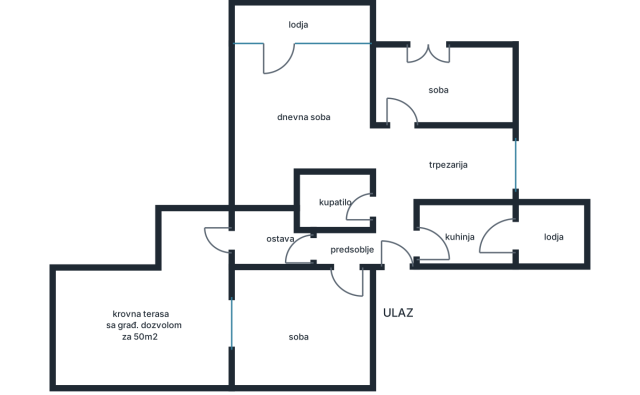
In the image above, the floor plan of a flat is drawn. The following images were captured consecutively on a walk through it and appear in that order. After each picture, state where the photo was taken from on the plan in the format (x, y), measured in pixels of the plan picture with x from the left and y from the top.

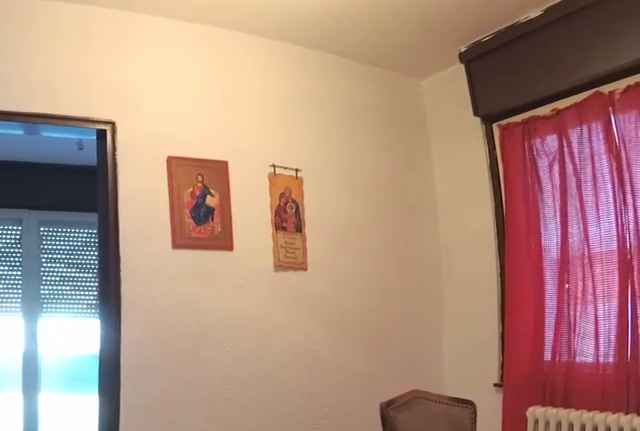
(386, 218)
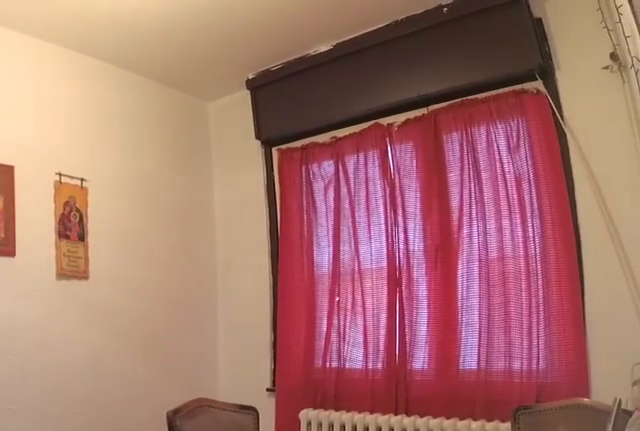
(383, 215)
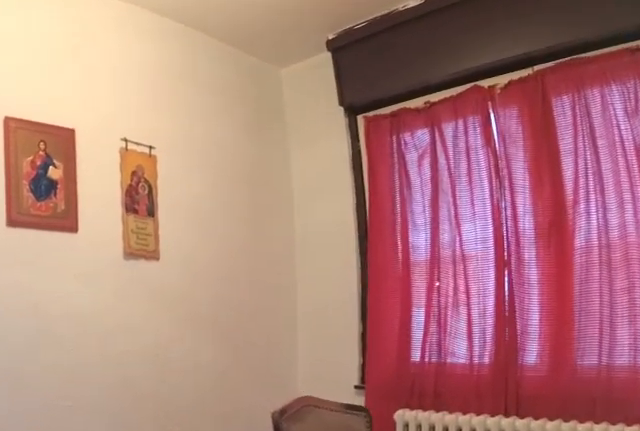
(391, 200)
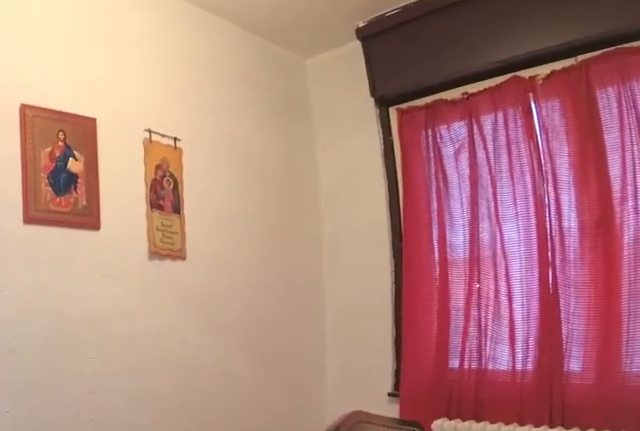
(392, 194)
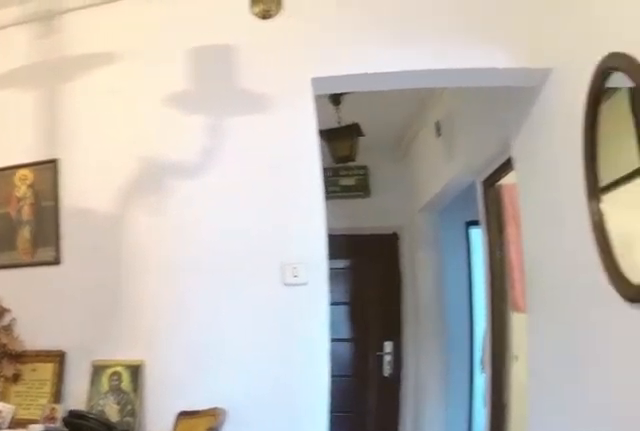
(390, 121)
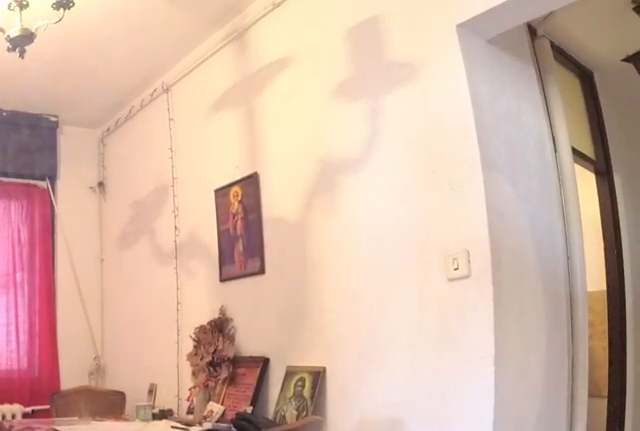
(351, 147)
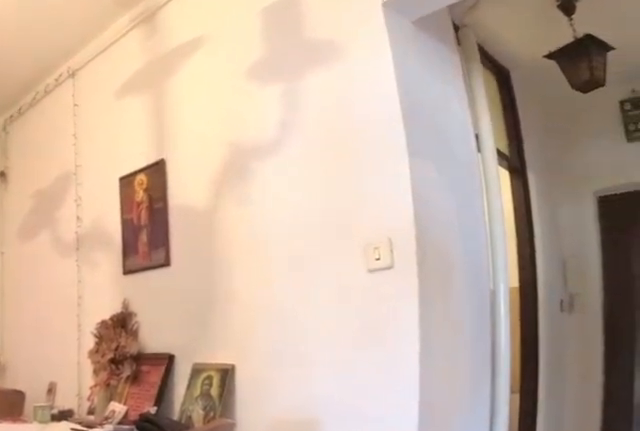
(363, 148)
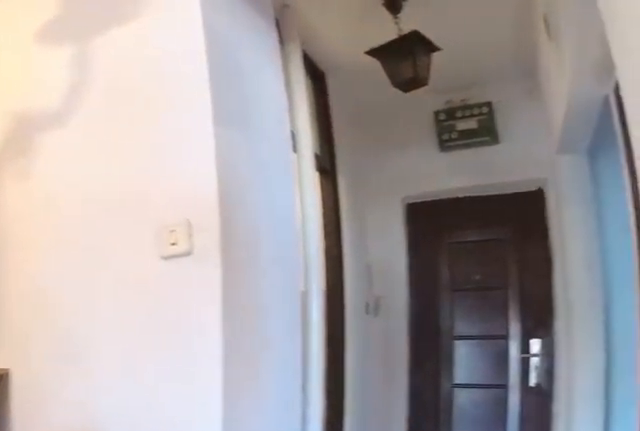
(380, 150)
